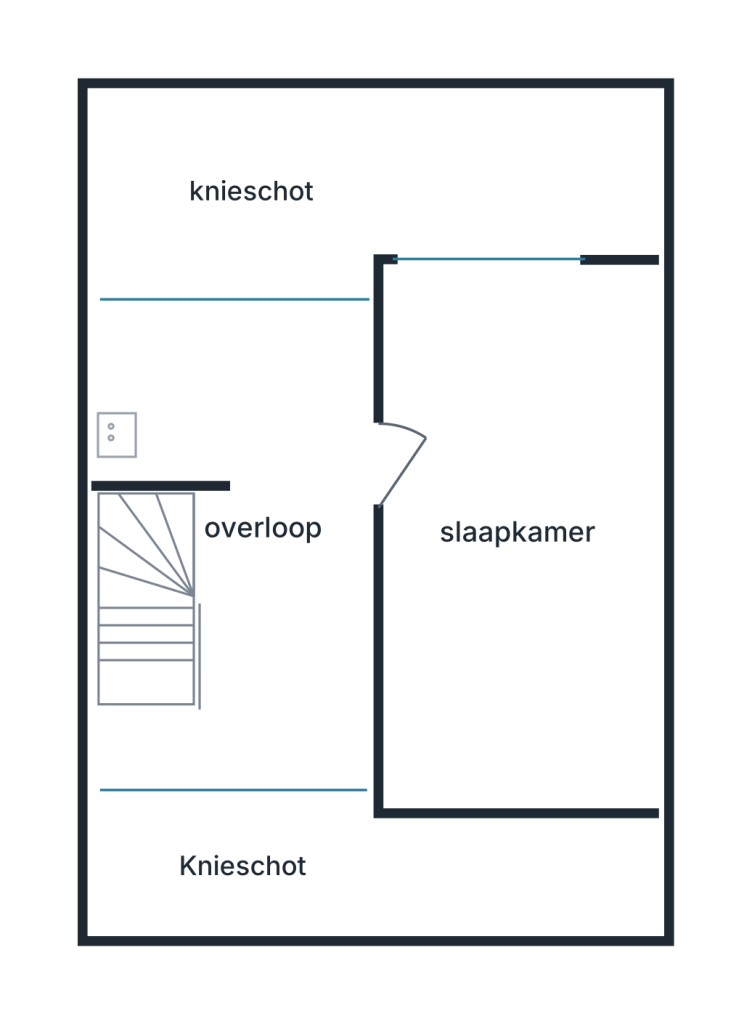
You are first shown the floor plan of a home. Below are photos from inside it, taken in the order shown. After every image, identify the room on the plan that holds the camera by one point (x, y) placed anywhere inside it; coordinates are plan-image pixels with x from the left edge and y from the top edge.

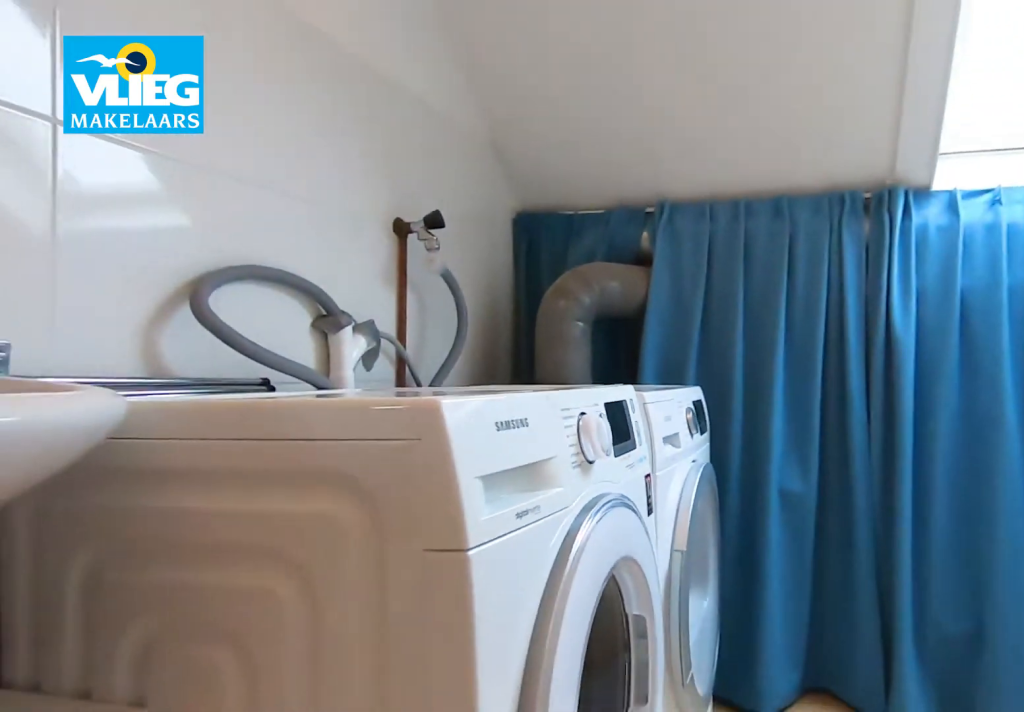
(239, 548)
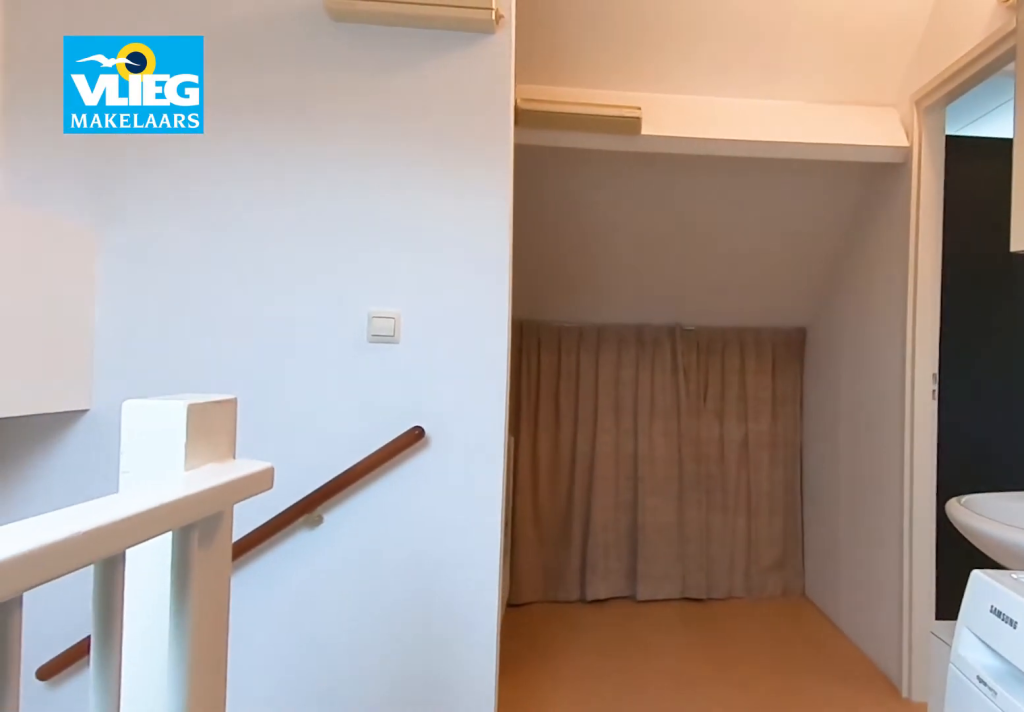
(239, 548)
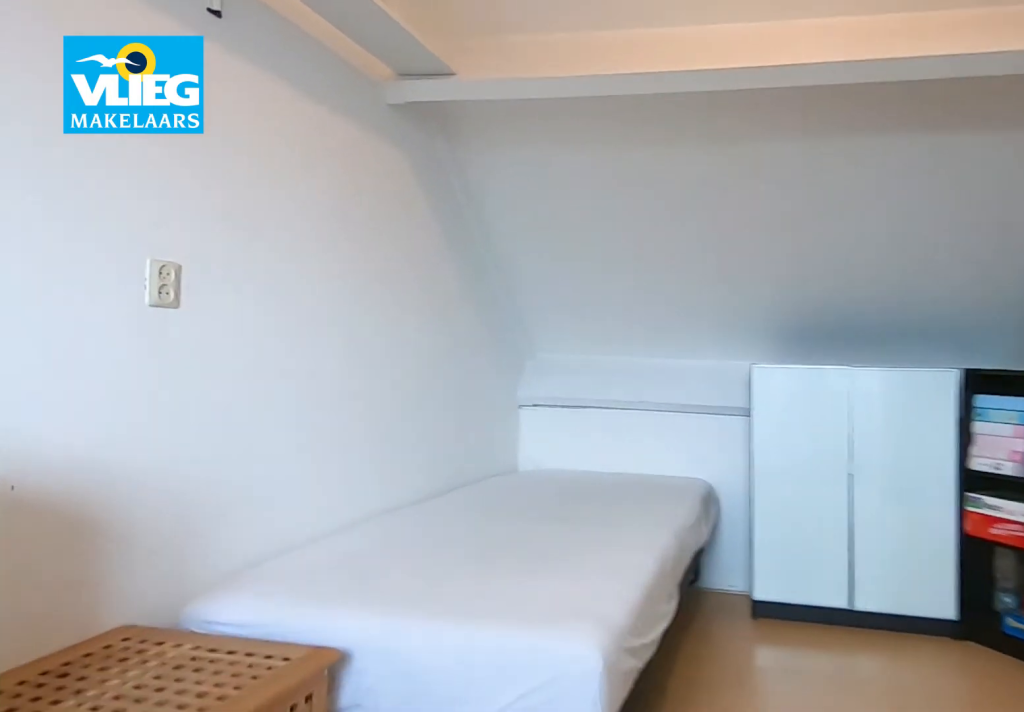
(518, 627)
